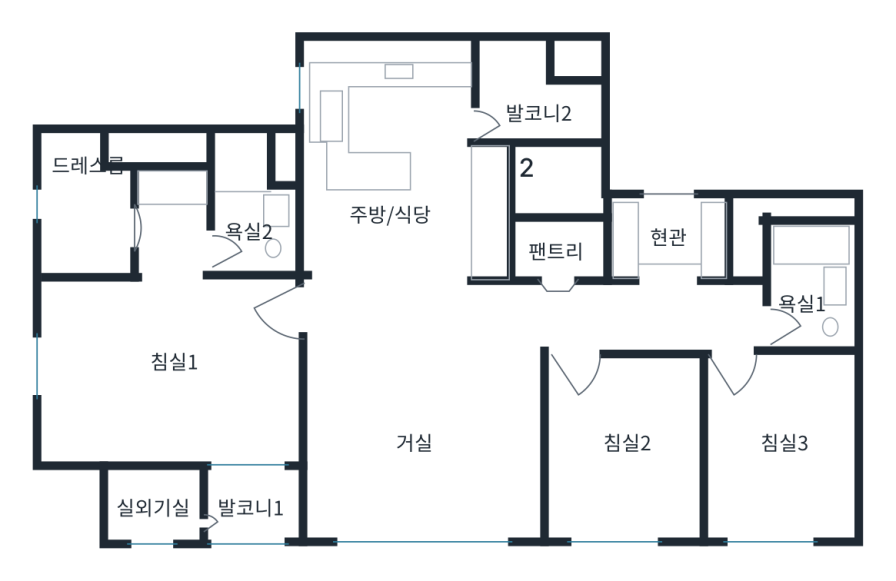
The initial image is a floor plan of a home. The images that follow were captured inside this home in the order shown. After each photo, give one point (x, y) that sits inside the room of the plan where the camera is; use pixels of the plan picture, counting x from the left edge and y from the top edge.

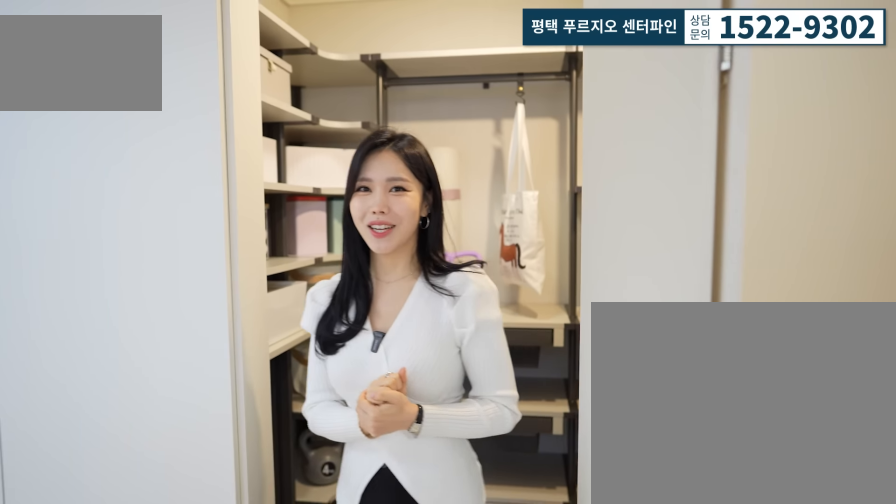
(560, 282)
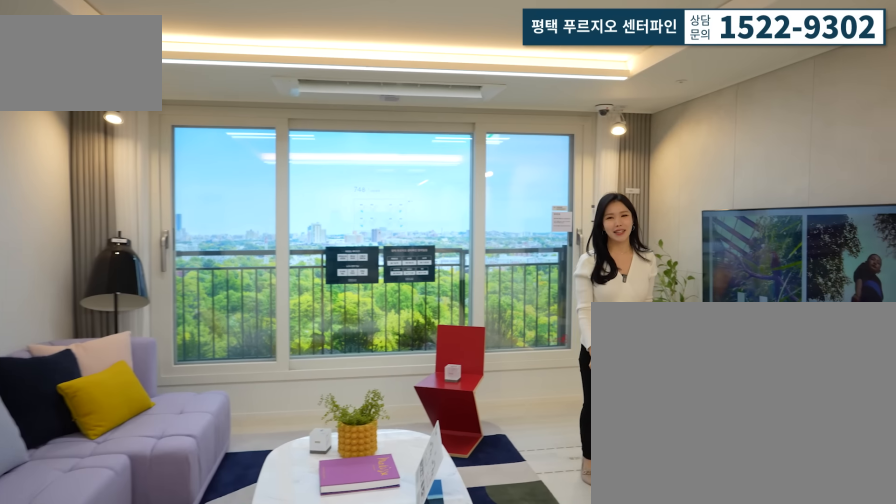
(418, 430)
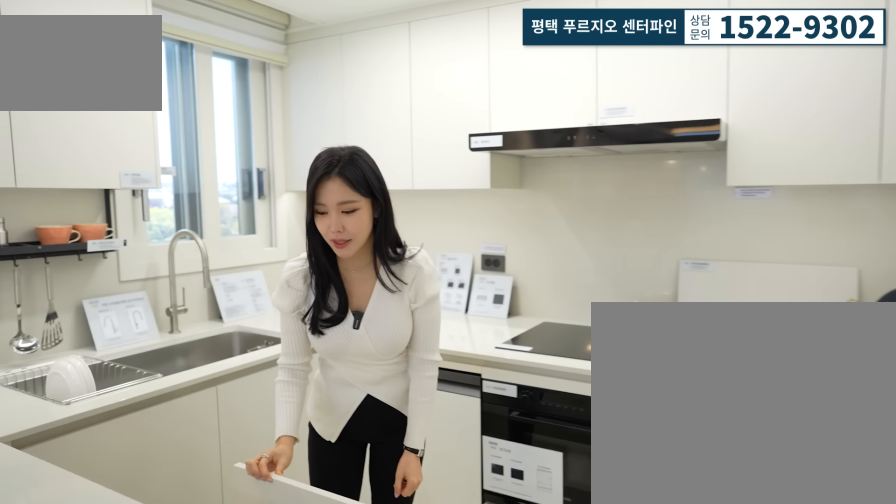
(408, 176)
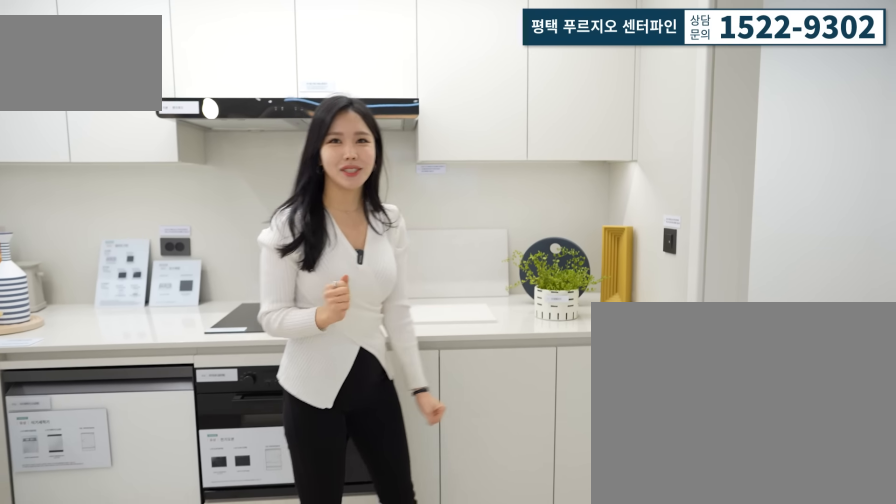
(408, 176)
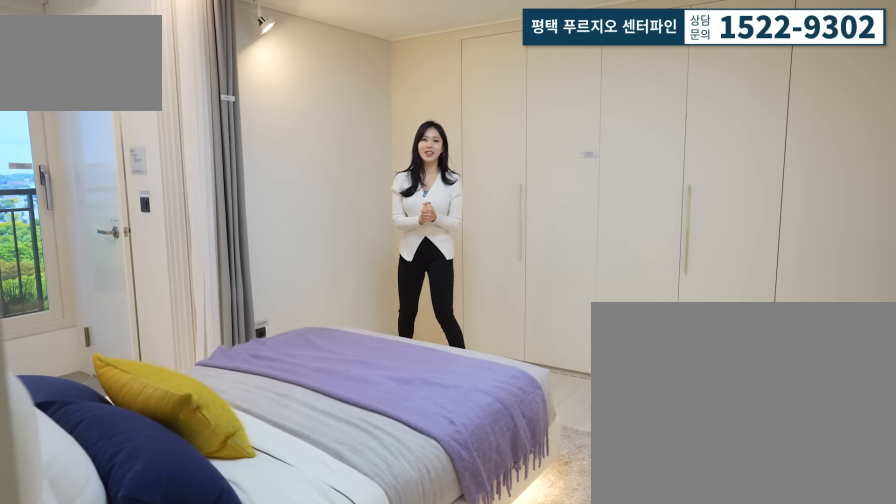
(169, 359)
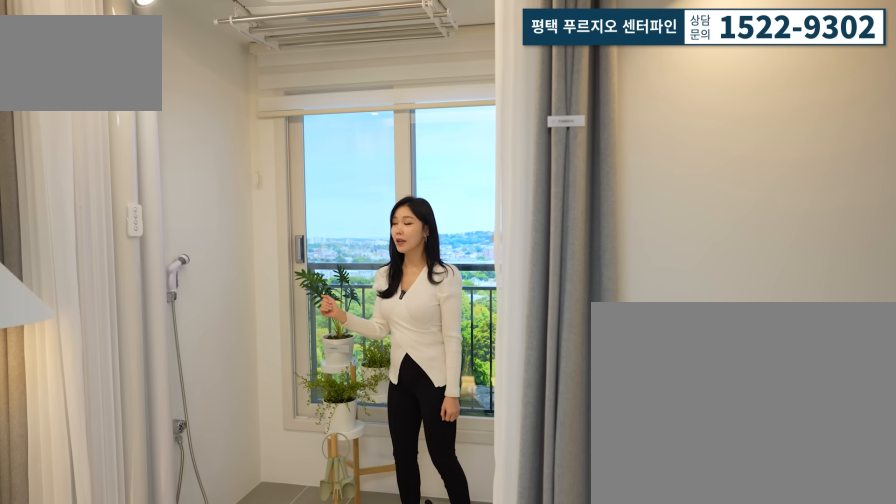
(245, 493)
